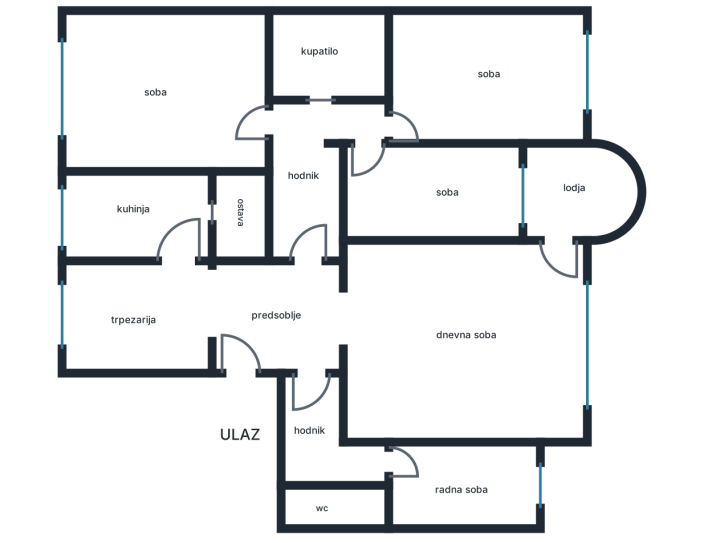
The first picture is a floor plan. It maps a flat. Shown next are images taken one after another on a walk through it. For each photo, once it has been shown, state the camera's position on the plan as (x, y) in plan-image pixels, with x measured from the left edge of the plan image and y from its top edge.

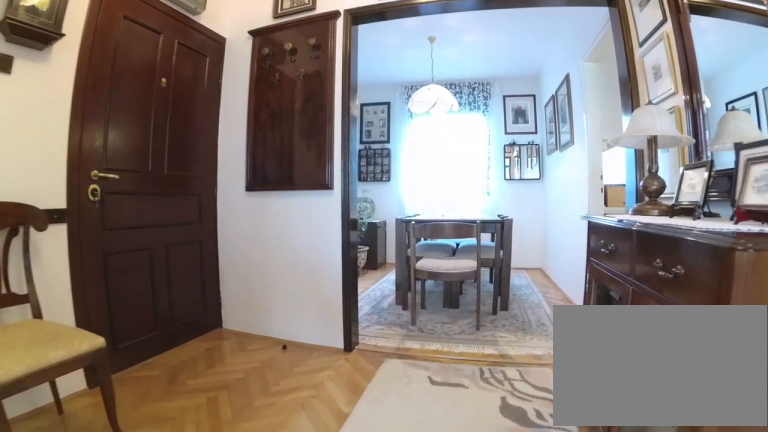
(358, 301)
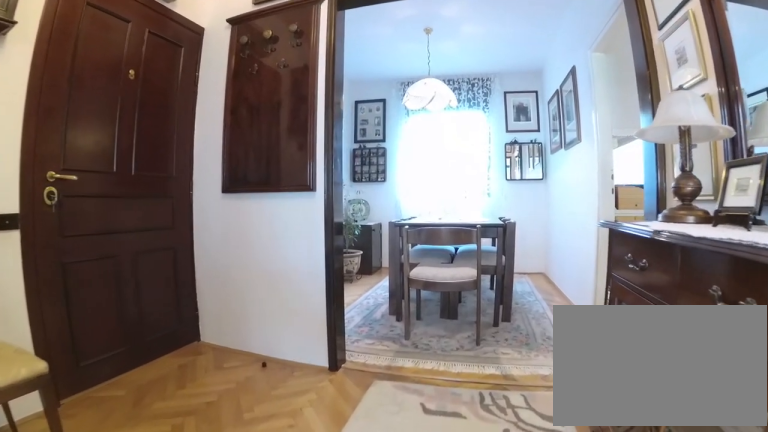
(348, 302)
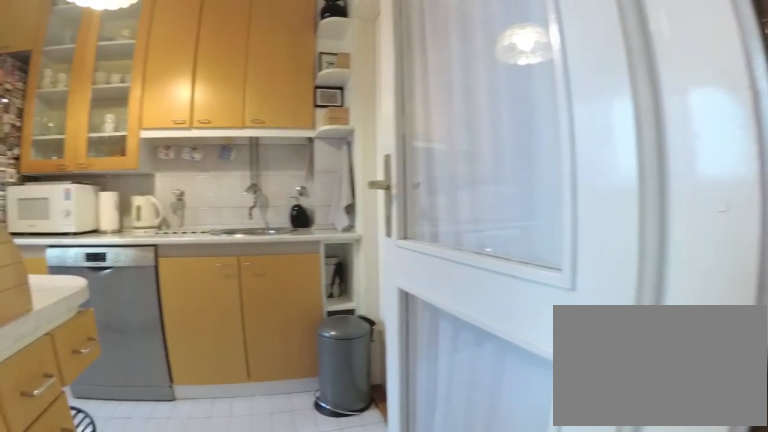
(169, 303)
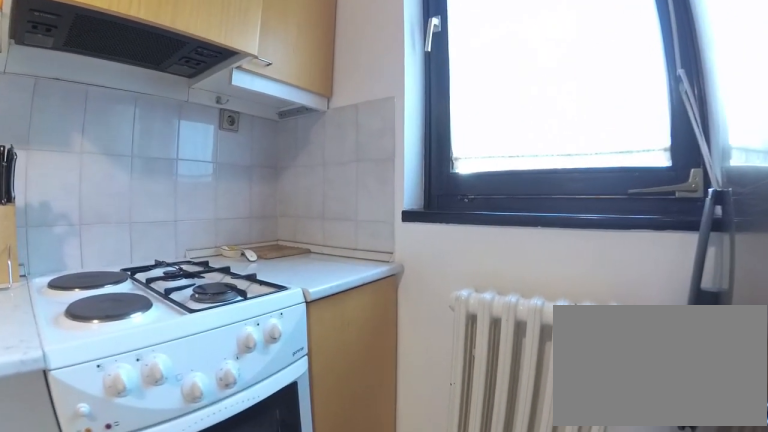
(136, 216)
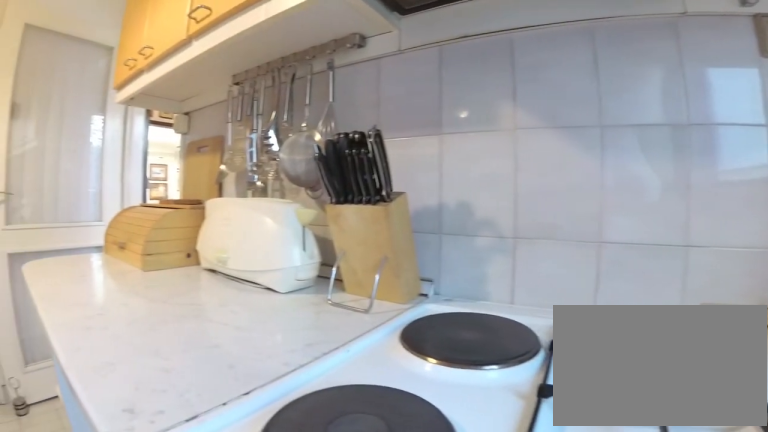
(86, 198)
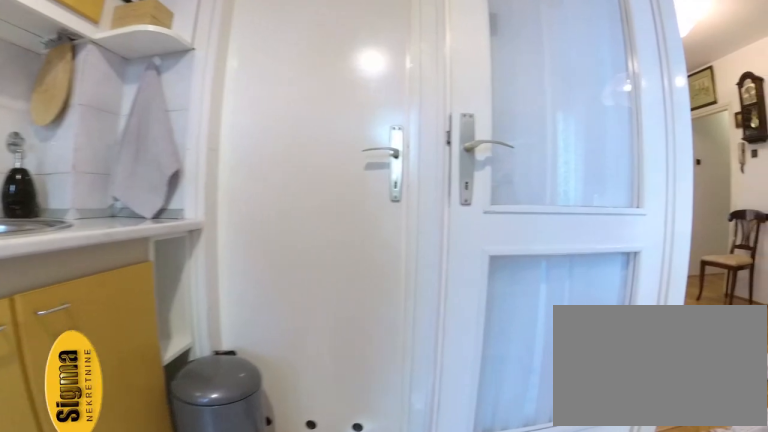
(138, 218)
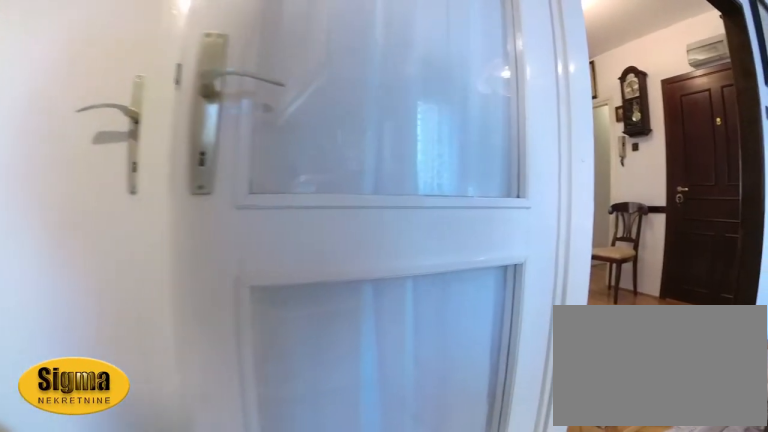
(156, 223)
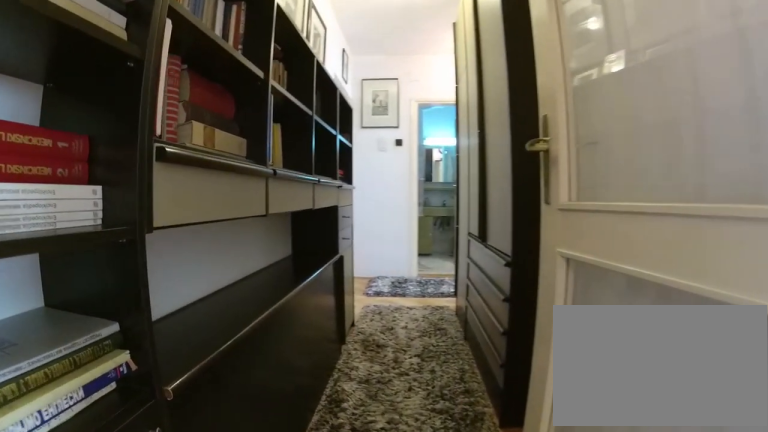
(312, 294)
